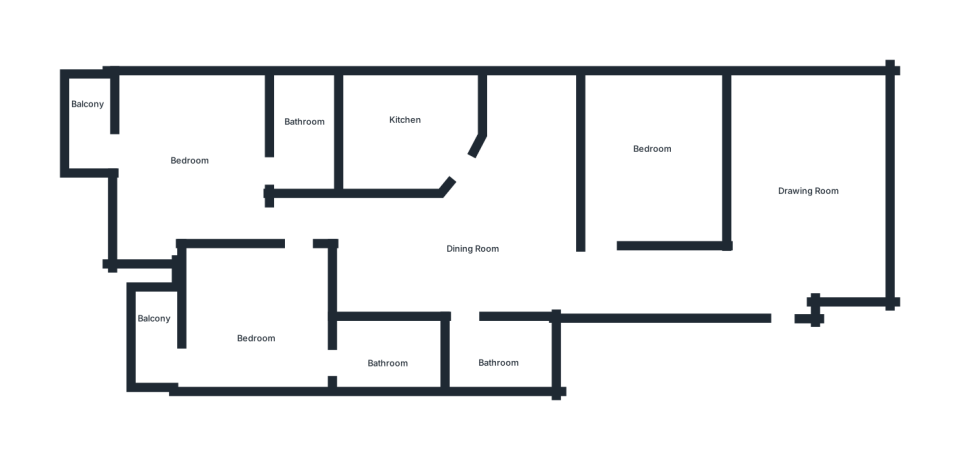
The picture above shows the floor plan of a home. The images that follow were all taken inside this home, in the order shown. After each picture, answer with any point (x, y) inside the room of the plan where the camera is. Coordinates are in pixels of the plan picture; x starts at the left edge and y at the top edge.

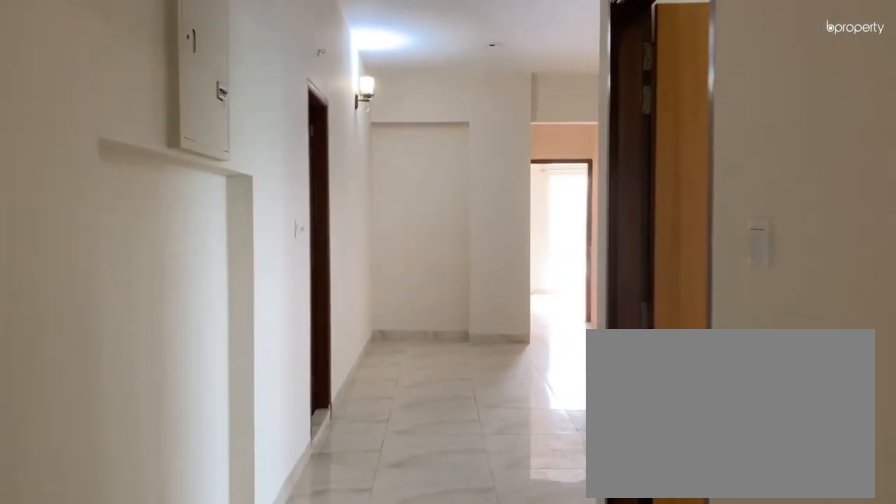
(702, 280)
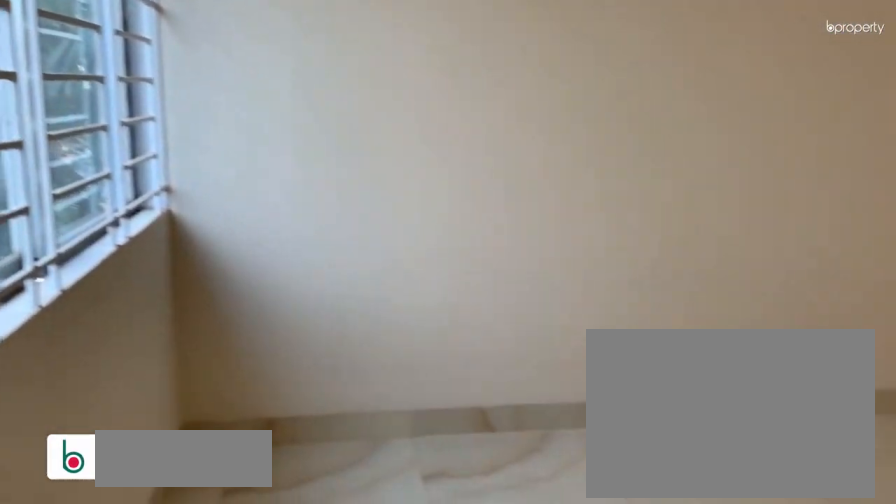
(648, 170)
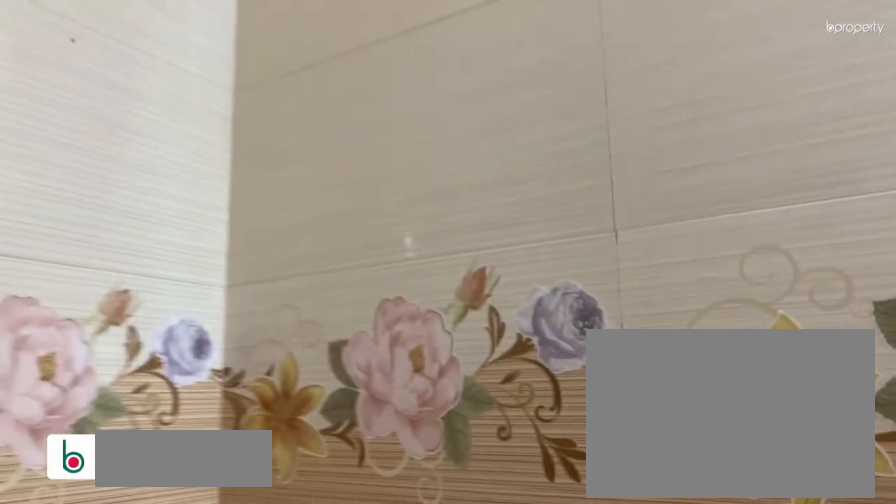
(499, 356)
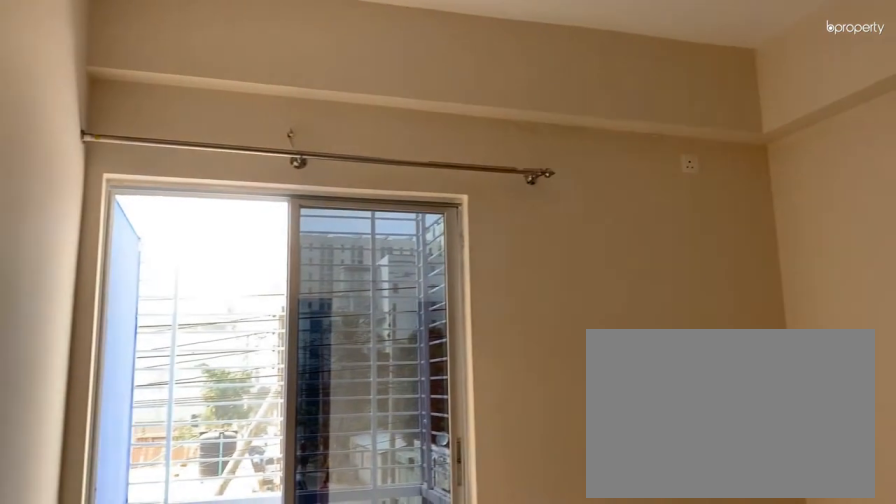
(275, 336)
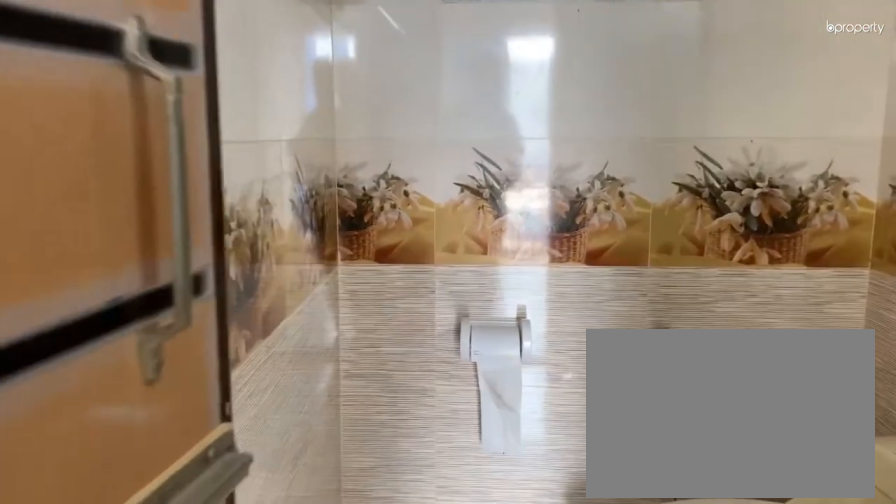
(386, 356)
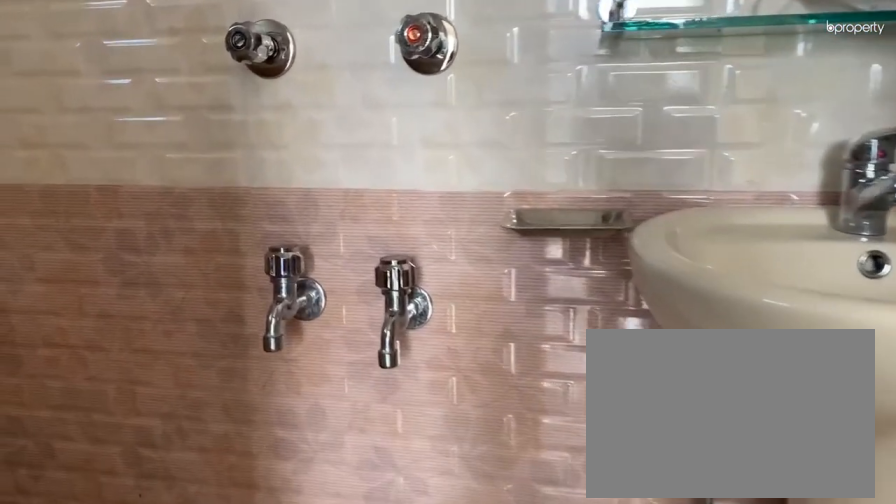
(307, 145)
